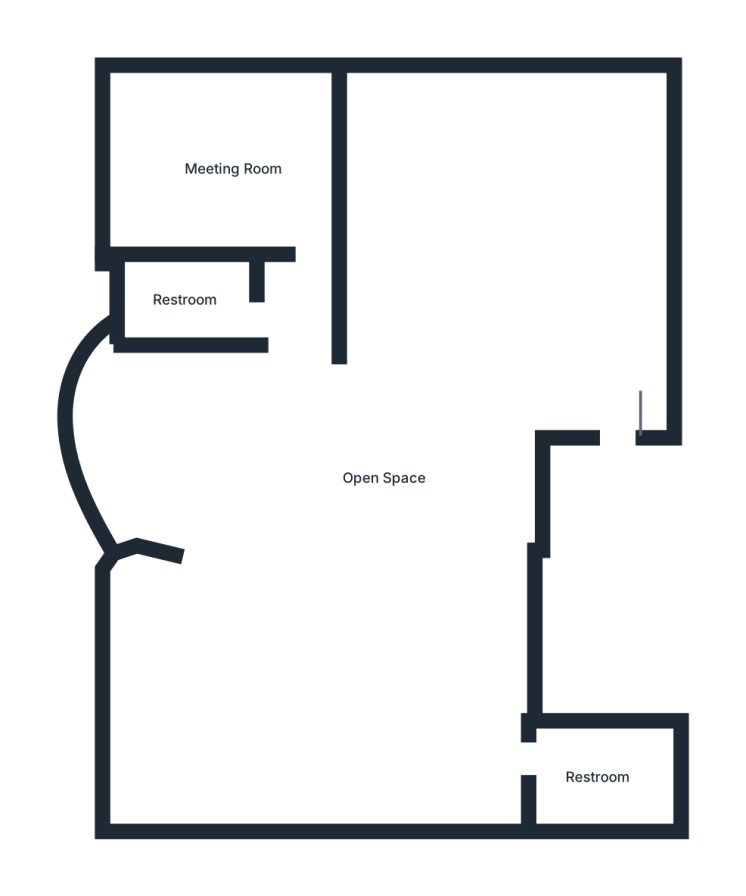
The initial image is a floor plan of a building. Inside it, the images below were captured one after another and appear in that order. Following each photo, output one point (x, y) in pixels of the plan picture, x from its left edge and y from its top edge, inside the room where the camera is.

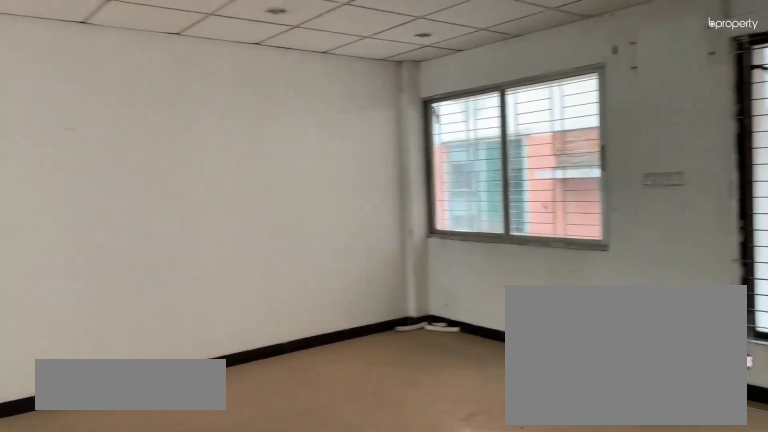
(464, 306)
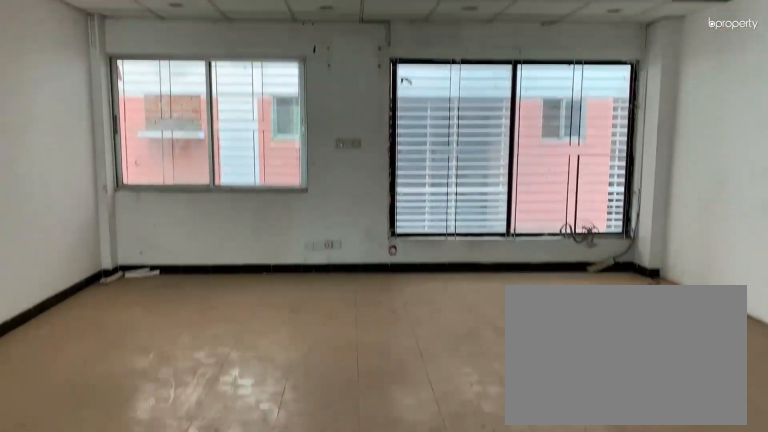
(464, 306)
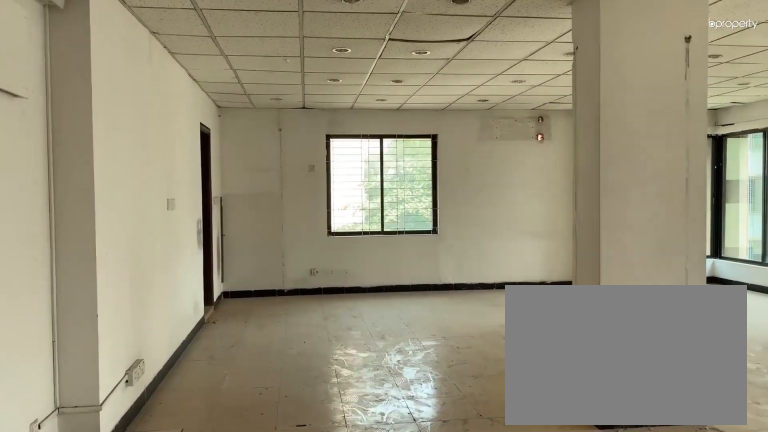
(358, 630)
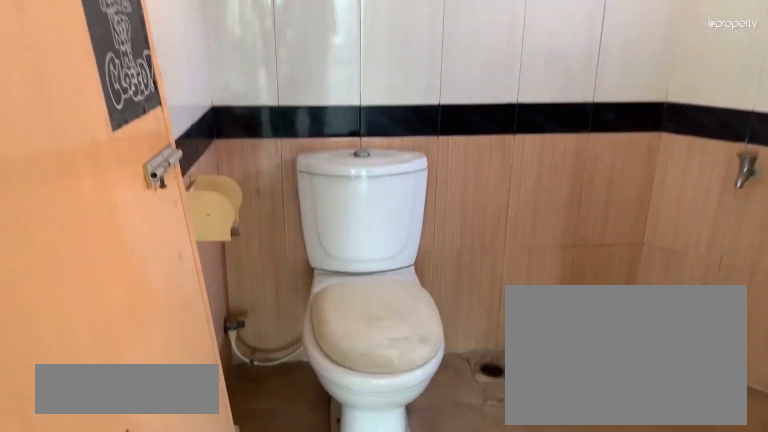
(602, 770)
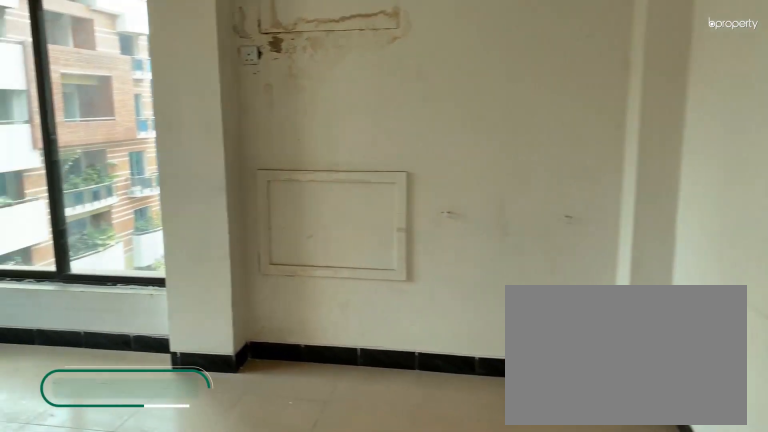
(225, 165)
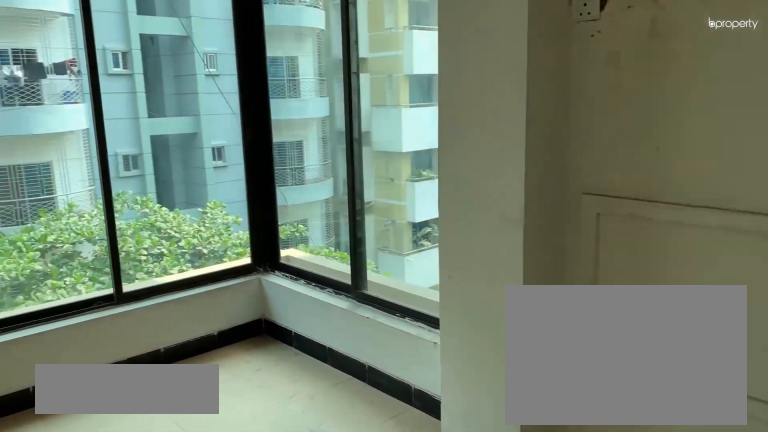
(225, 165)
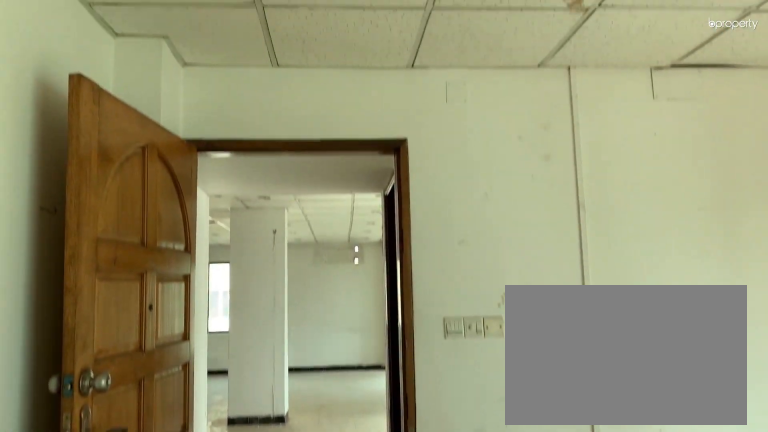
(225, 165)
